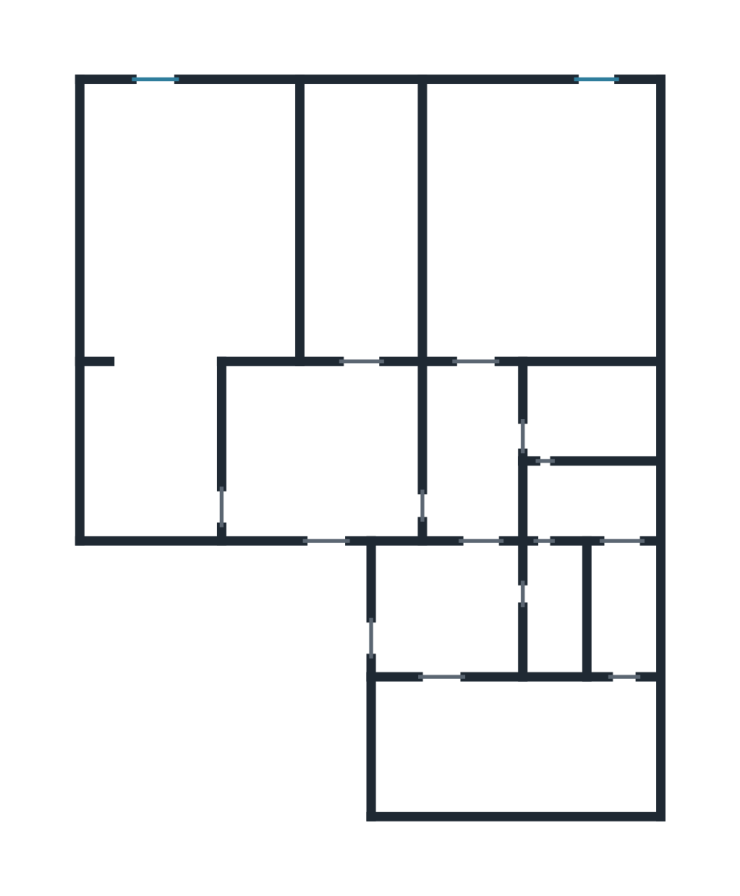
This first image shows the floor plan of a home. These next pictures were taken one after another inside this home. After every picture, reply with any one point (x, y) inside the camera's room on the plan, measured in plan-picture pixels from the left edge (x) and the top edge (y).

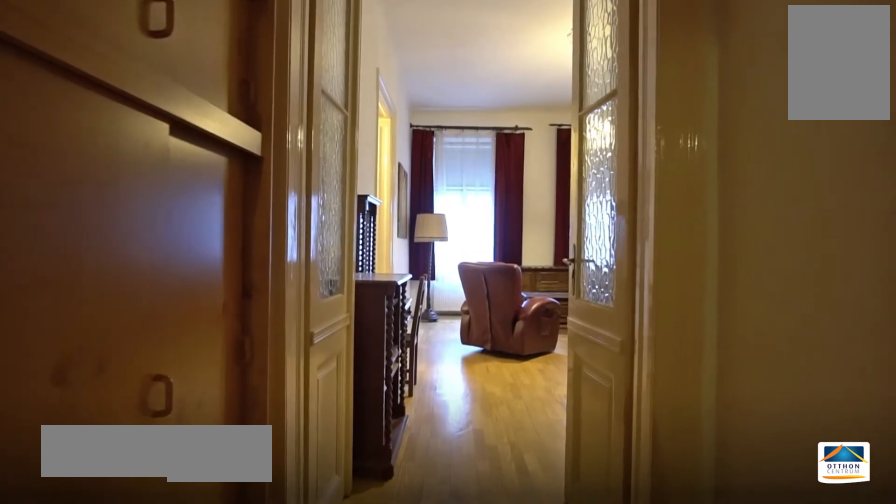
(475, 452)
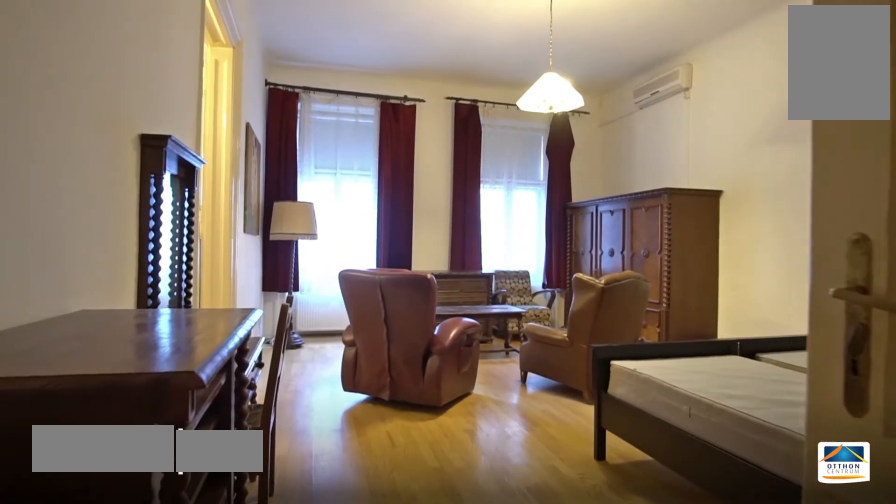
(554, 233)
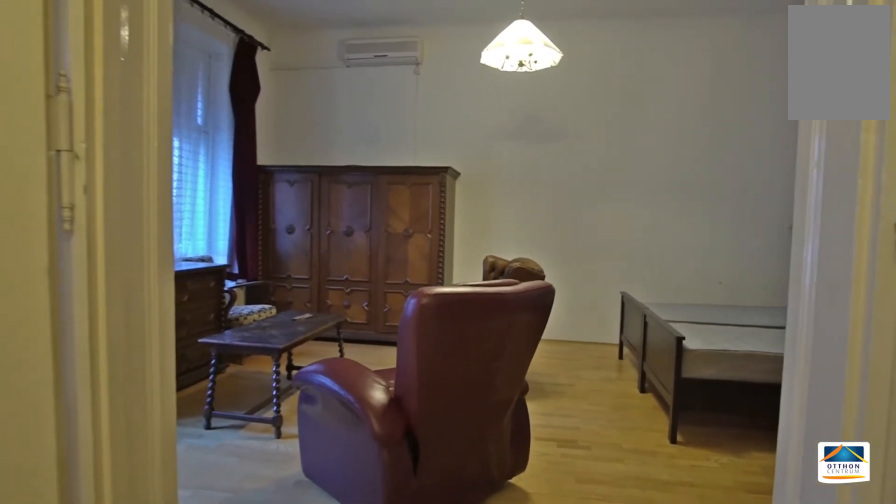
(554, 233)
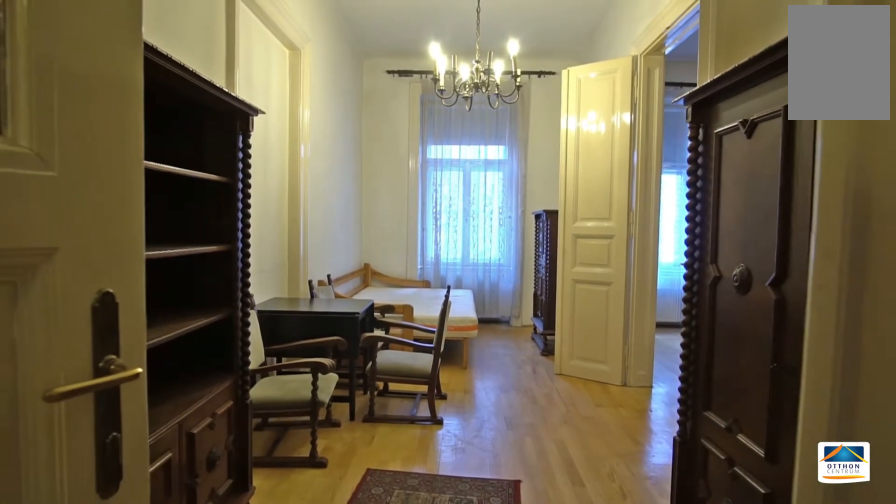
(369, 219)
